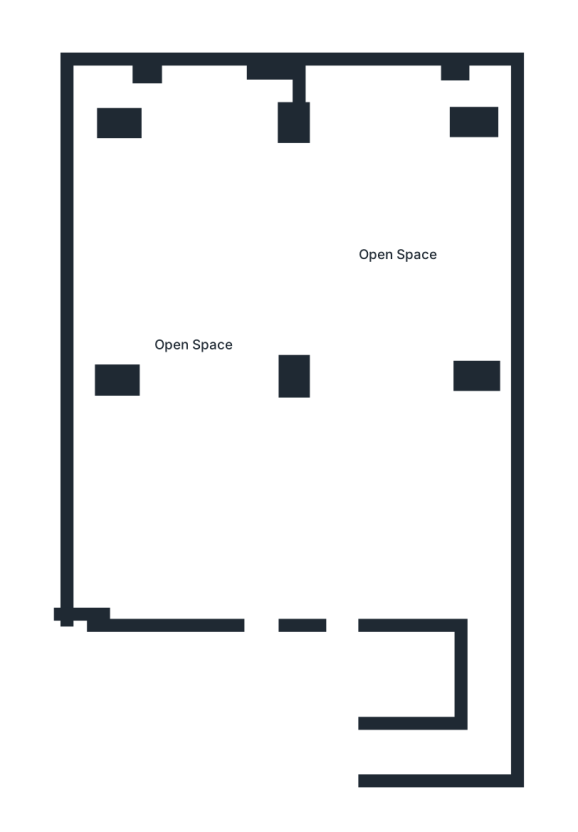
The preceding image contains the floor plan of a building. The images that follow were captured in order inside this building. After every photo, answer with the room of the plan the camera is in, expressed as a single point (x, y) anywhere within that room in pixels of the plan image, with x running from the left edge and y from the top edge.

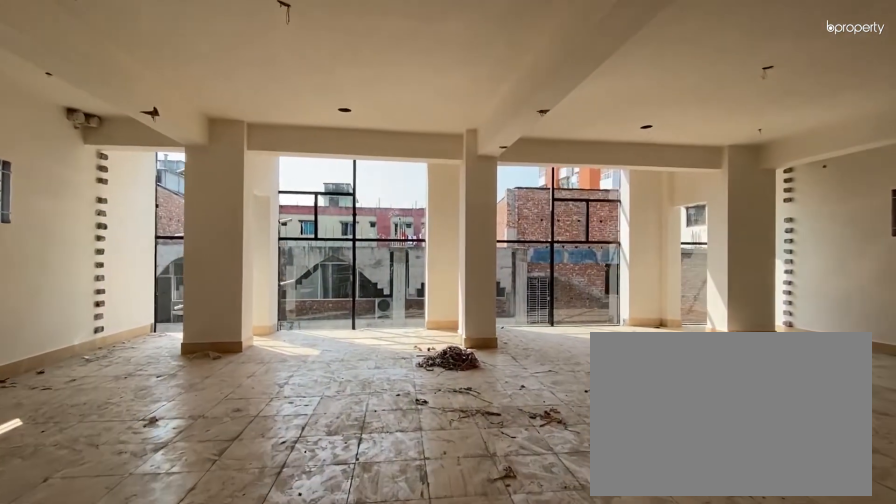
(315, 295)
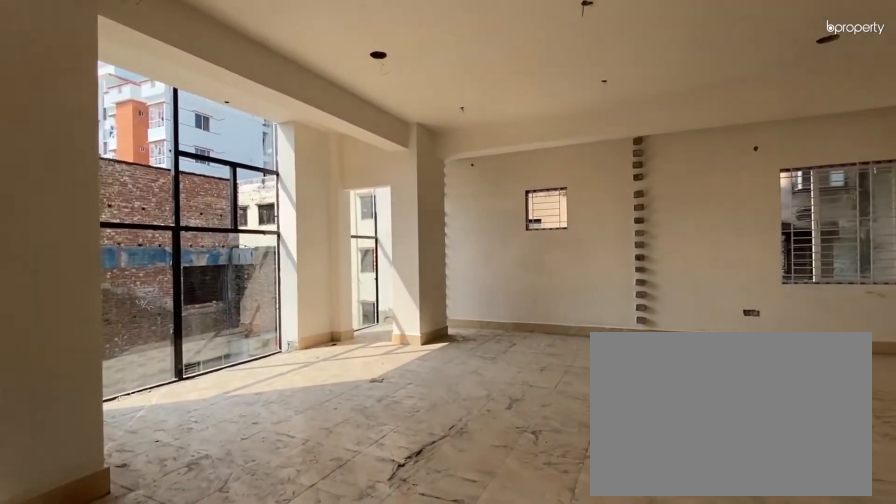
(315, 295)
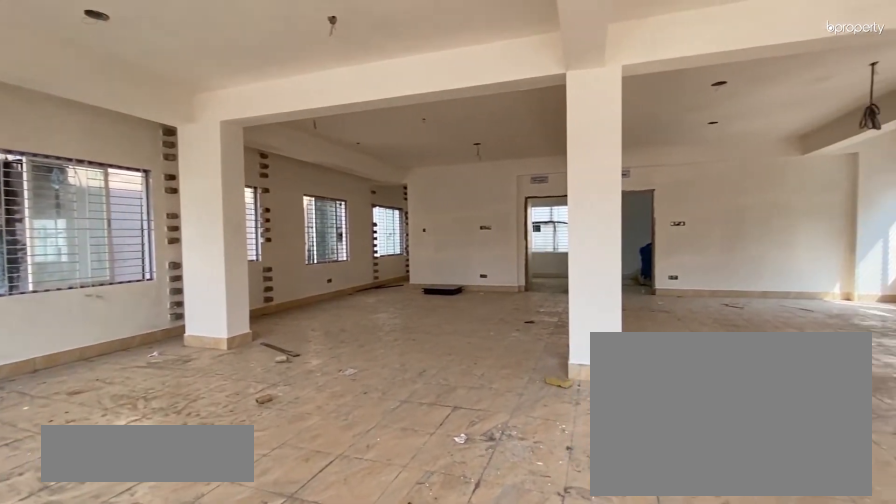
(315, 295)
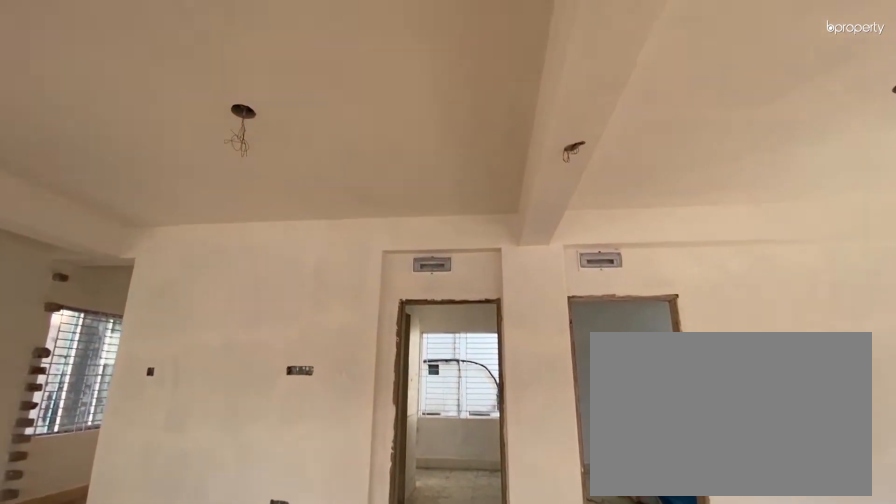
(343, 500)
